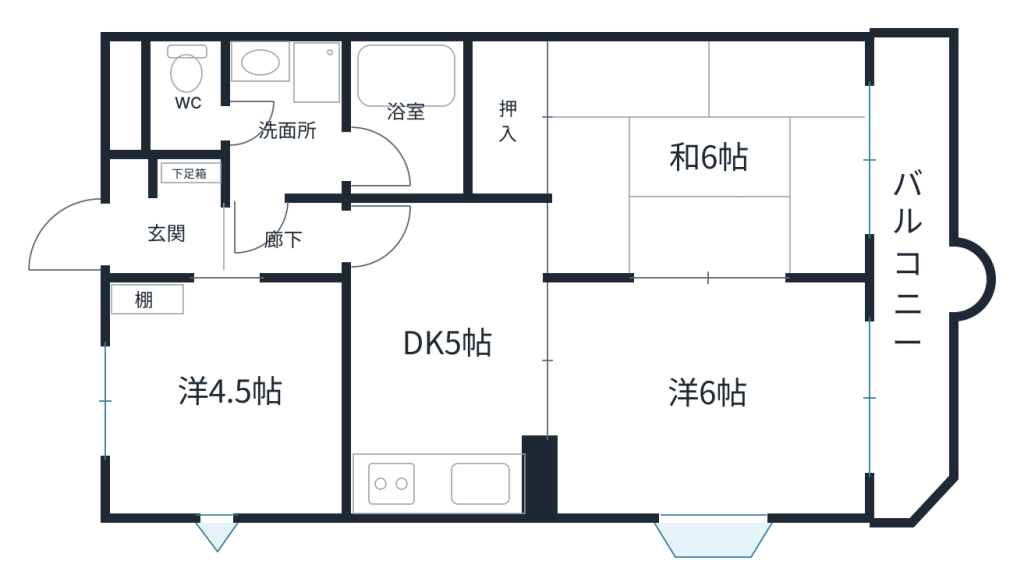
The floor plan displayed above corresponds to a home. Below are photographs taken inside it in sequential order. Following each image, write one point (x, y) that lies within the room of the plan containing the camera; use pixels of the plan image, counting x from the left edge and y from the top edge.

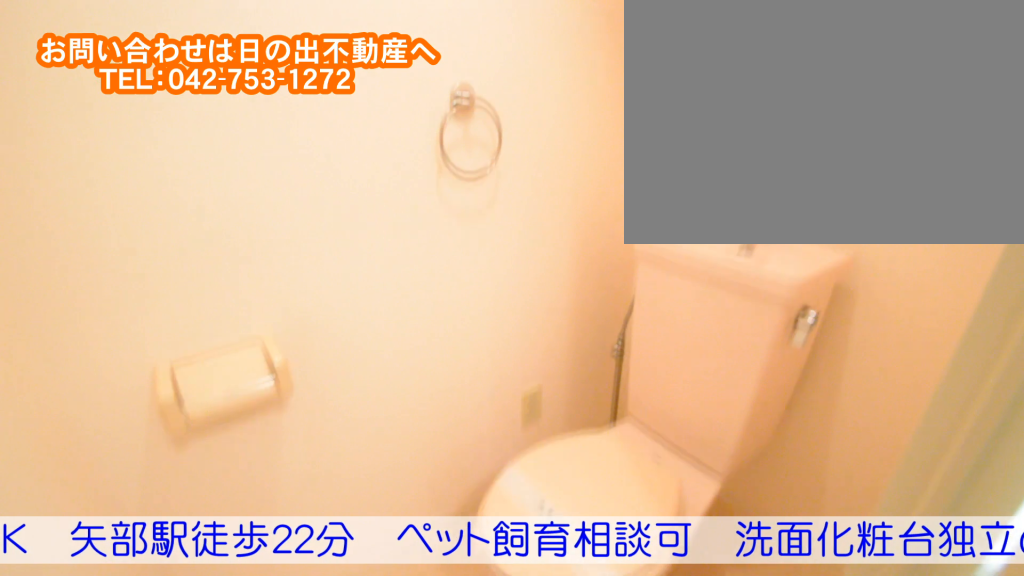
(185, 98)
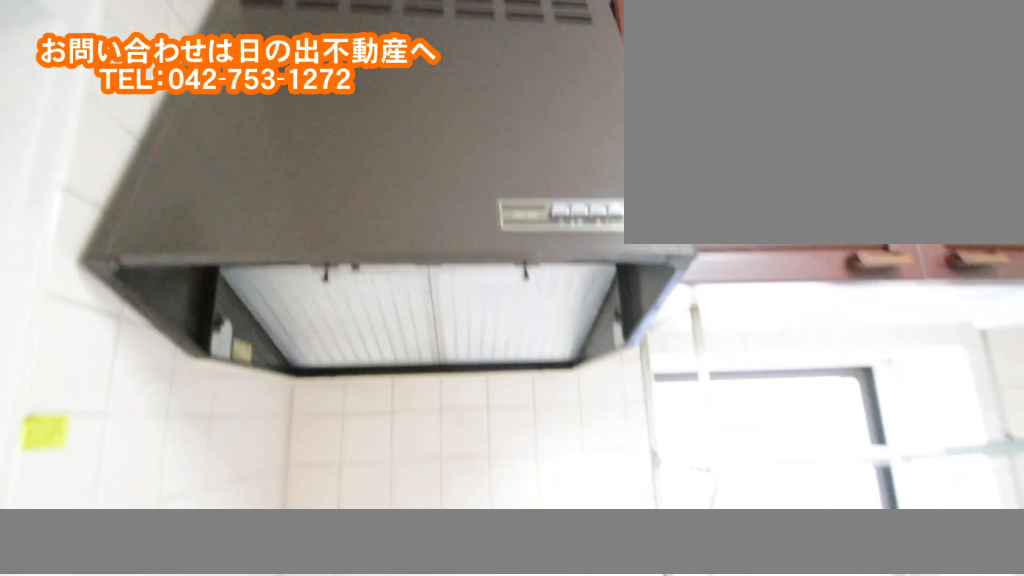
(458, 389)
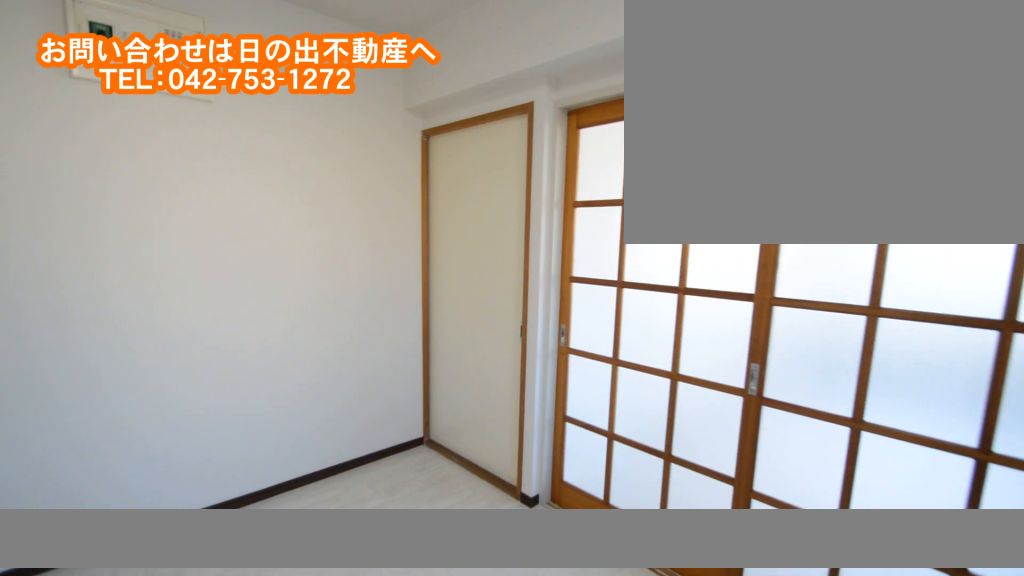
(458, 389)
